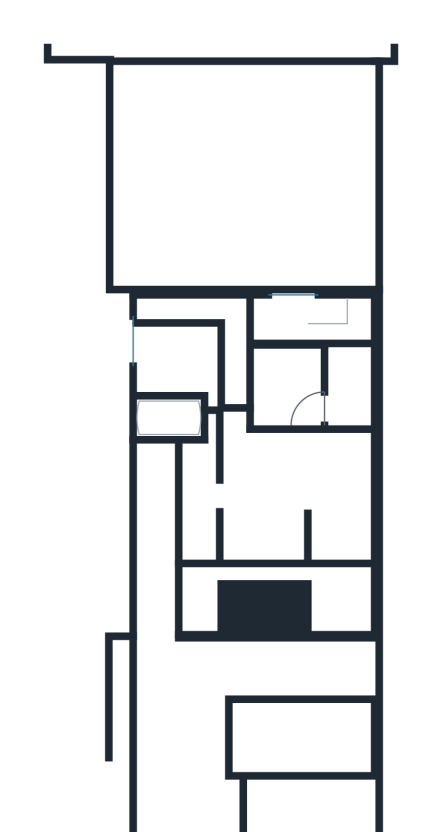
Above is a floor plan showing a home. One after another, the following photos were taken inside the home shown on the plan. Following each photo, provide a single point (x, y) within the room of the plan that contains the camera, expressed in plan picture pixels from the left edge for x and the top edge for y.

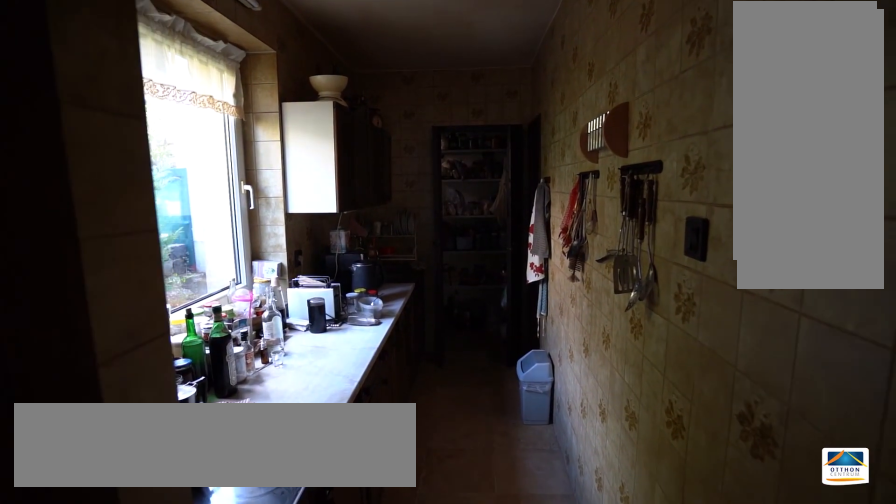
(354, 322)
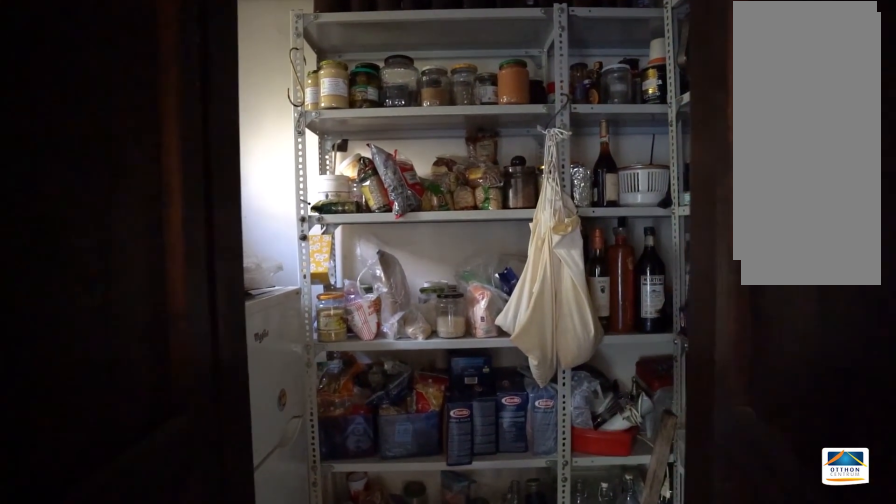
(297, 318)
